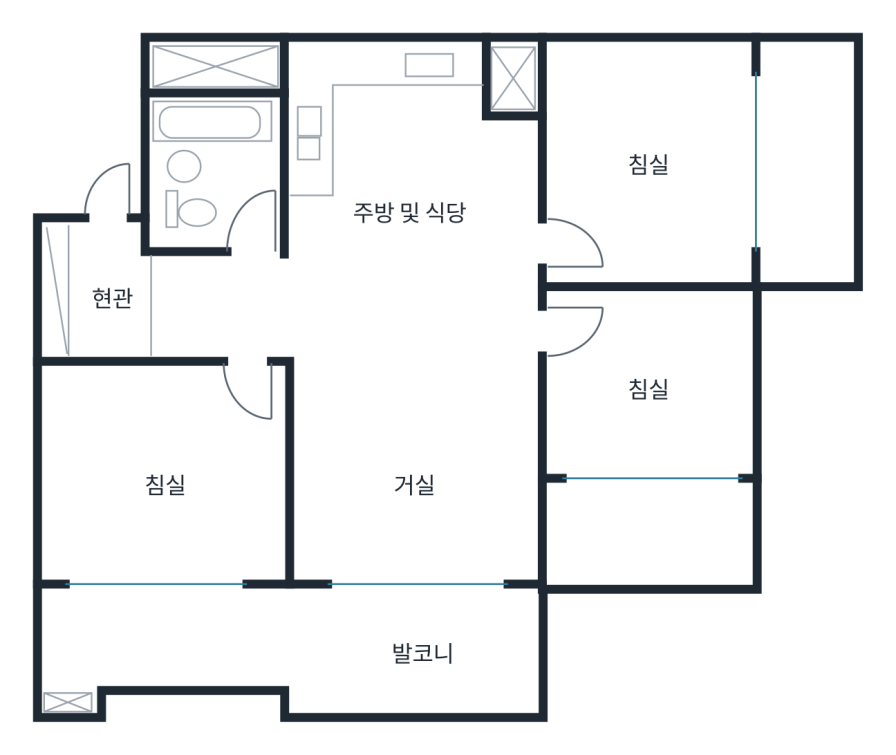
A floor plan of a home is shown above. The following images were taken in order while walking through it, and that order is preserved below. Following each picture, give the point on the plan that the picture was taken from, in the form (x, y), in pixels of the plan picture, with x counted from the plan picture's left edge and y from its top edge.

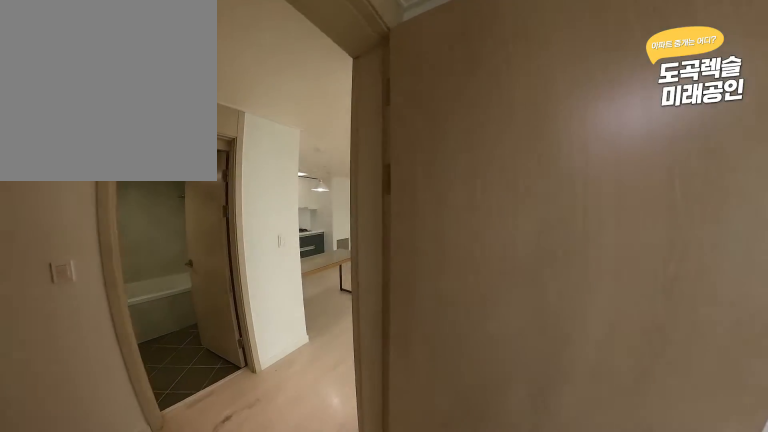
(228, 395)
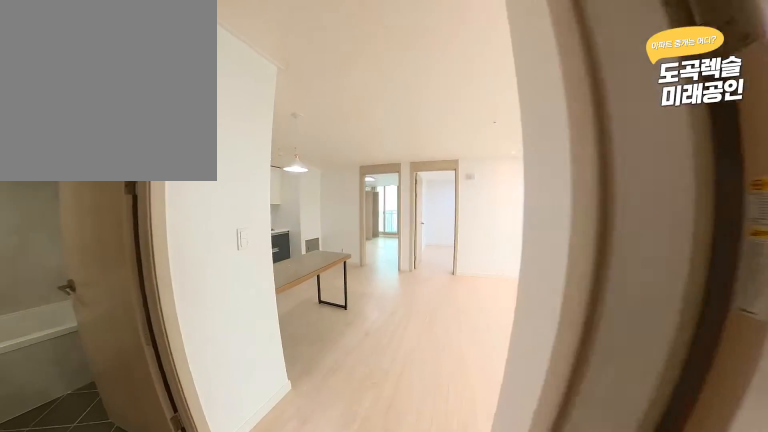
(247, 326)
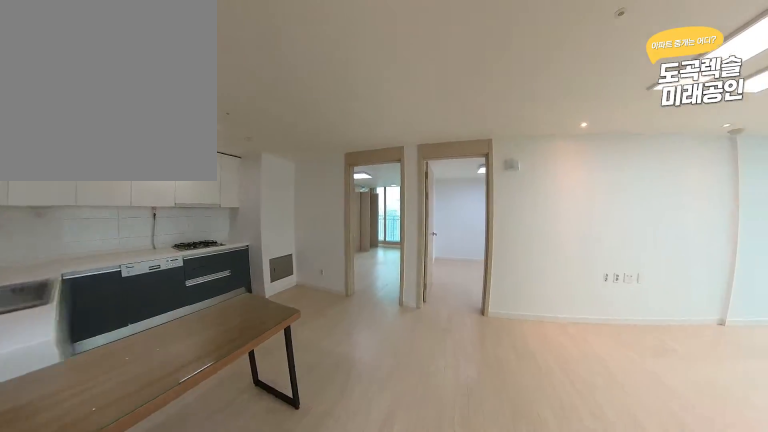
(326, 305)
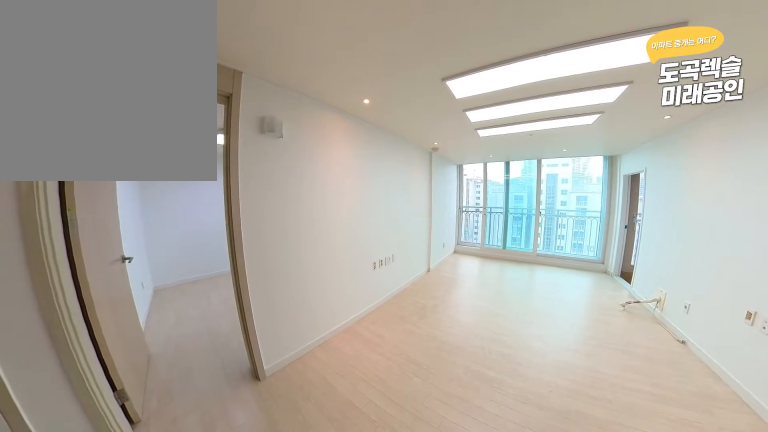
(389, 322)
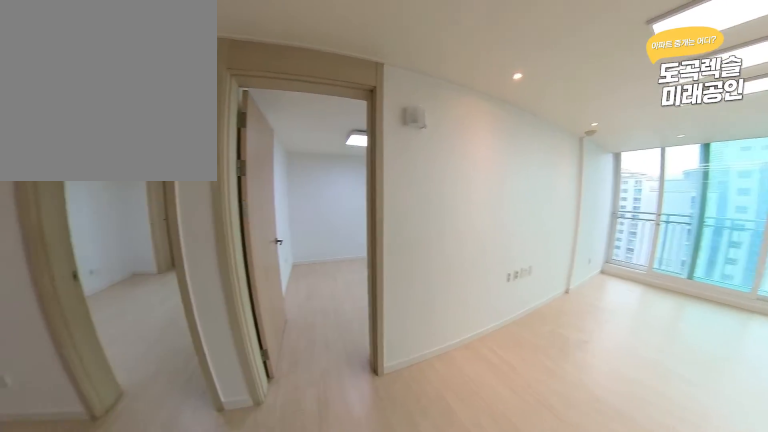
(389, 322)
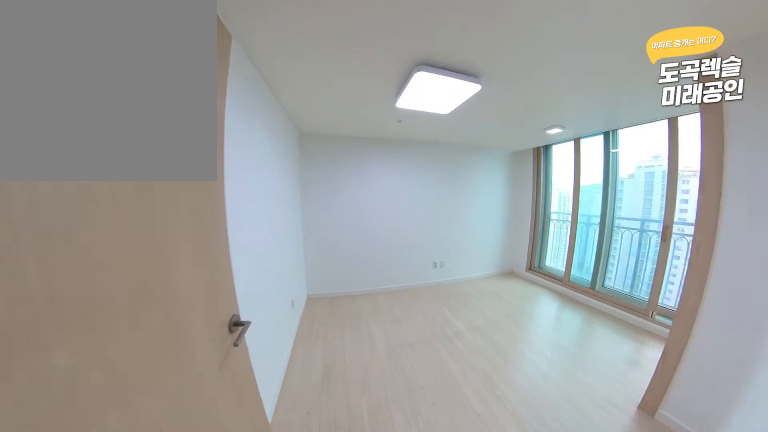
(451, 334)
